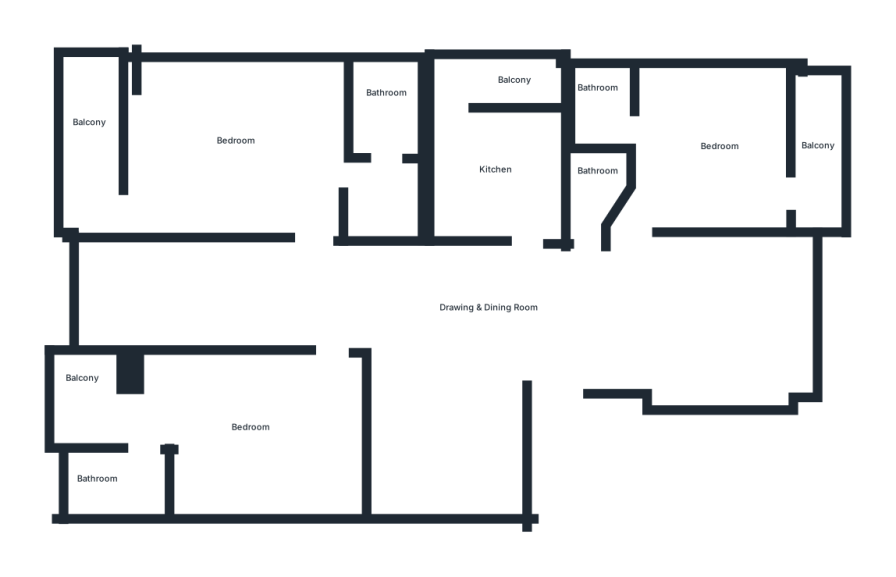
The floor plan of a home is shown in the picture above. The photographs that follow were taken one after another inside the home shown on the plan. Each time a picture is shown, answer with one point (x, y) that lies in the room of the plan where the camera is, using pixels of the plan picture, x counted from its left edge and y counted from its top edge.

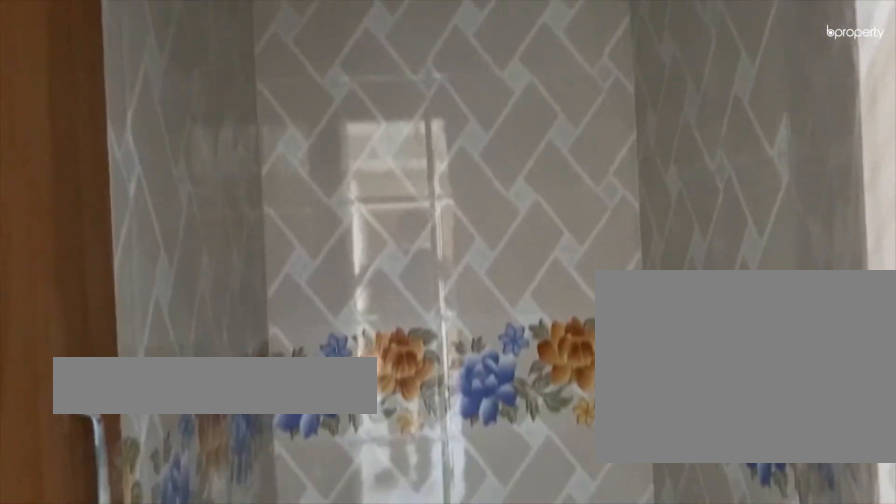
(591, 171)
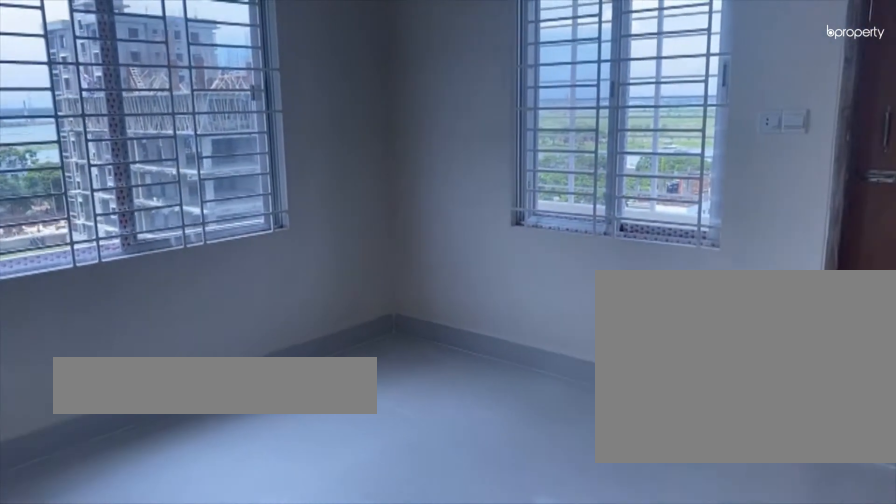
(720, 148)
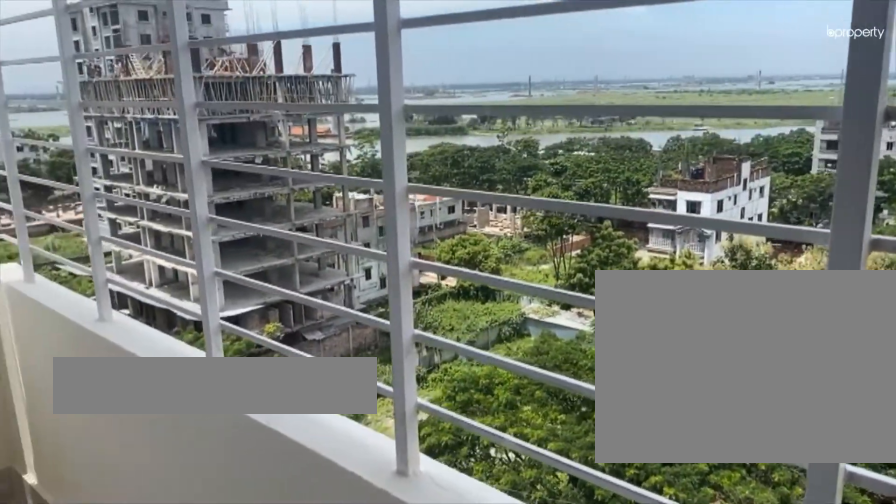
(816, 151)
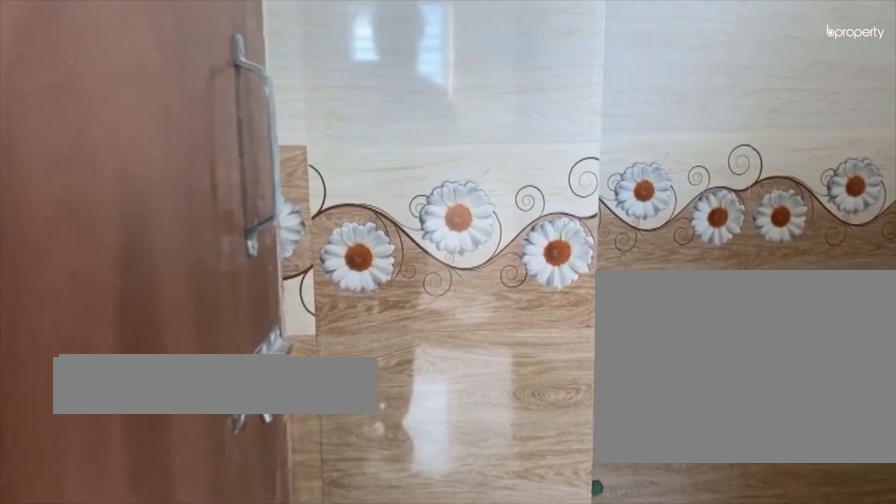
(600, 95)
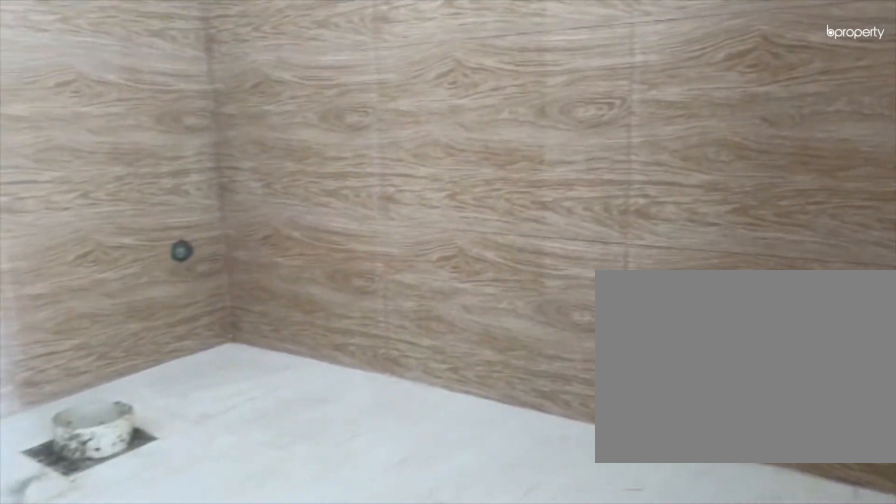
(600, 95)
